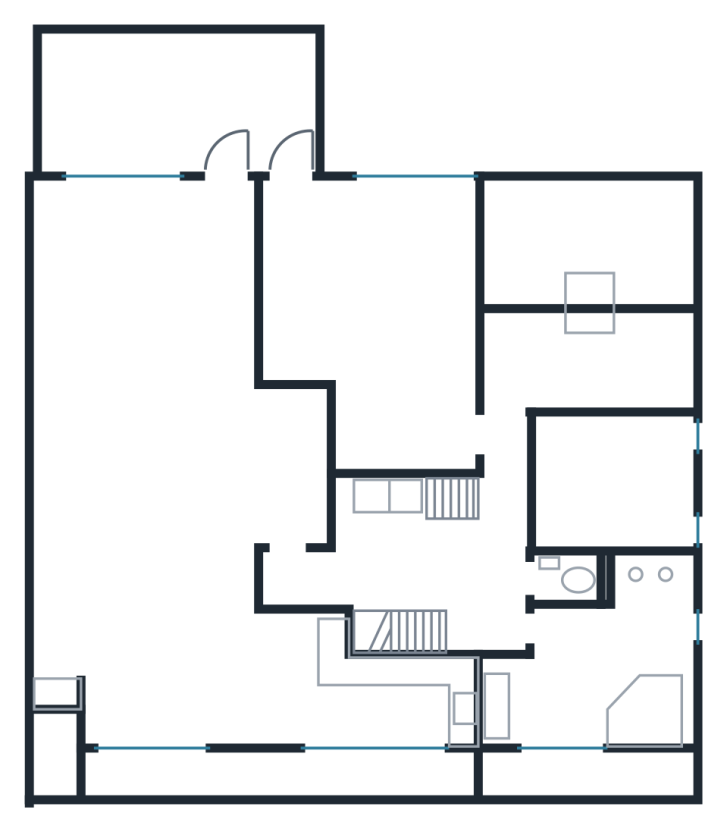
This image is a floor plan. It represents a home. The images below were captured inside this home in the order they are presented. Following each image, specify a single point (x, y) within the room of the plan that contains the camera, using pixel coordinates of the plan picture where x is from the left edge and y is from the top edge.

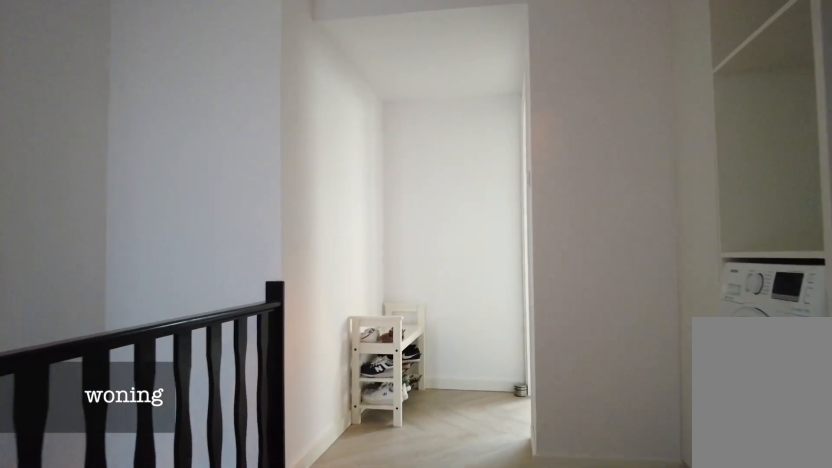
(430, 555)
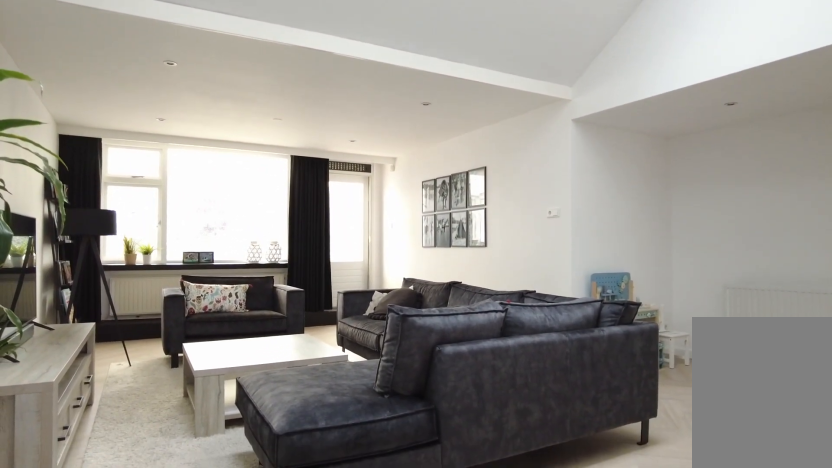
(179, 487)
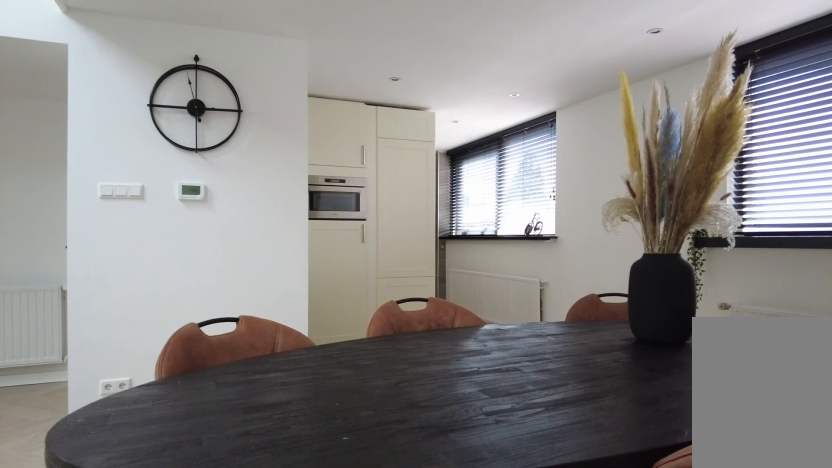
(179, 487)
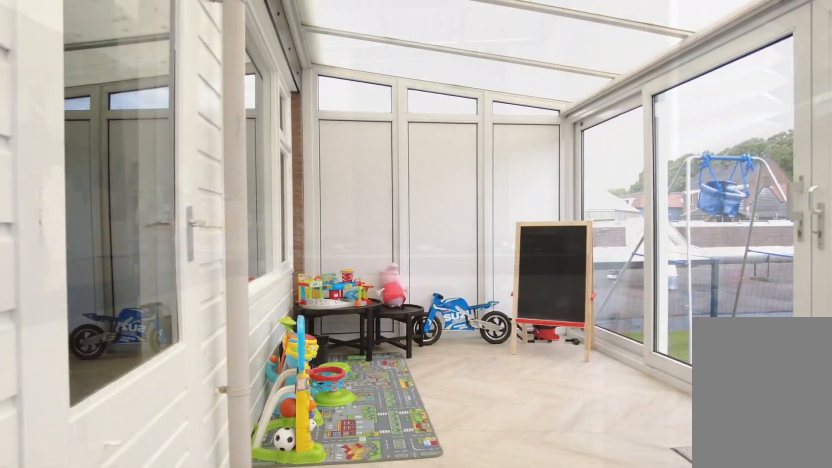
(179, 101)
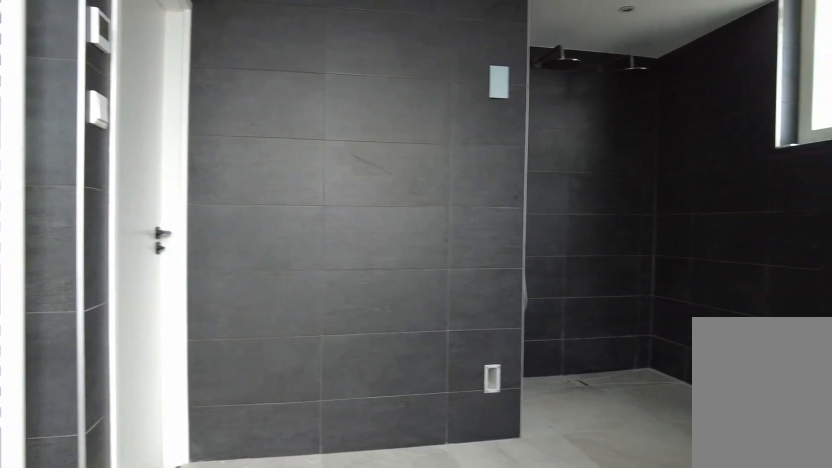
(598, 657)
